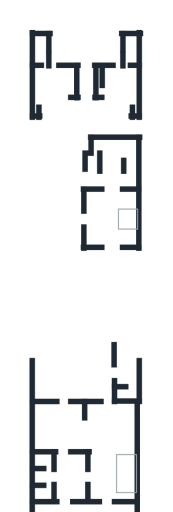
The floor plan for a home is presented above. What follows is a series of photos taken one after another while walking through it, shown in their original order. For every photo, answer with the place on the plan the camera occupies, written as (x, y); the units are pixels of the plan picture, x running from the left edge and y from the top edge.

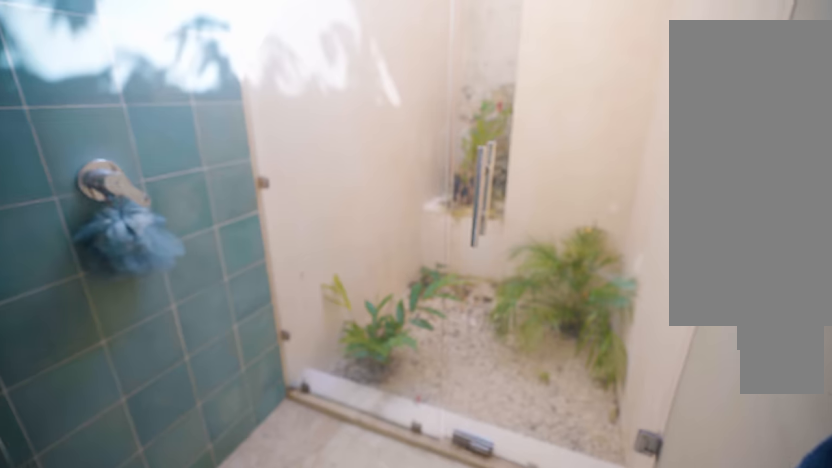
(44, 56)
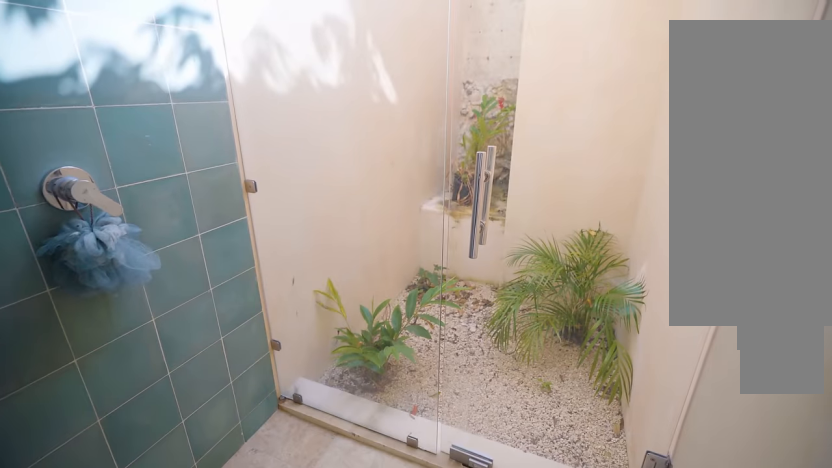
(44, 56)
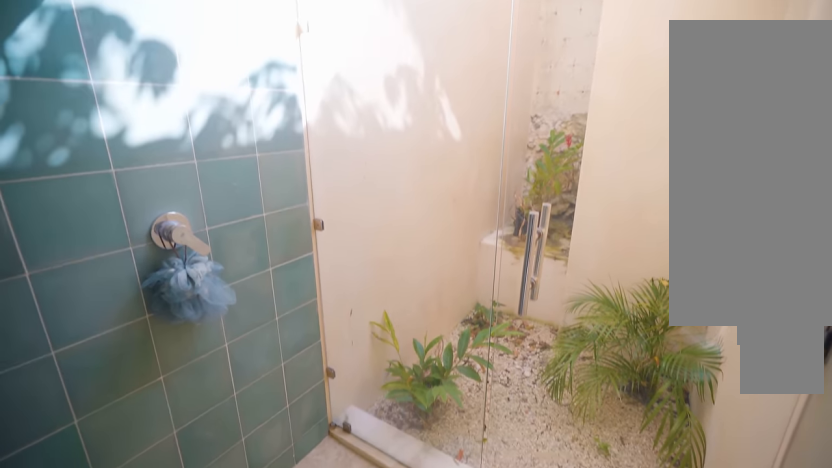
(41, 50)
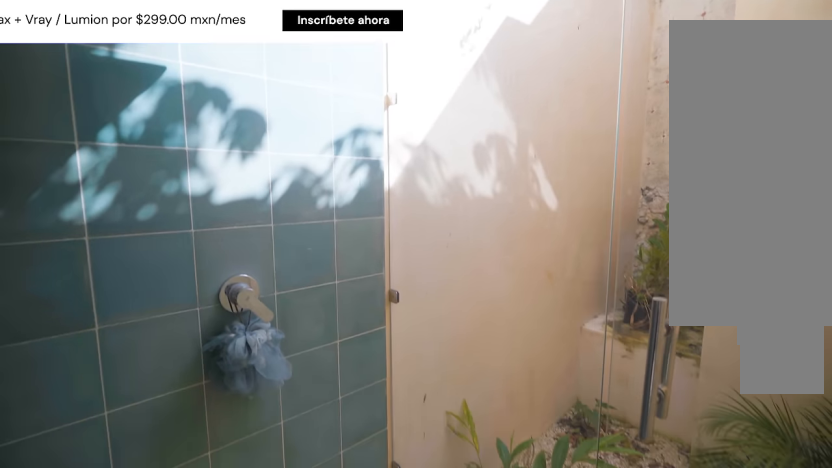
(41, 50)
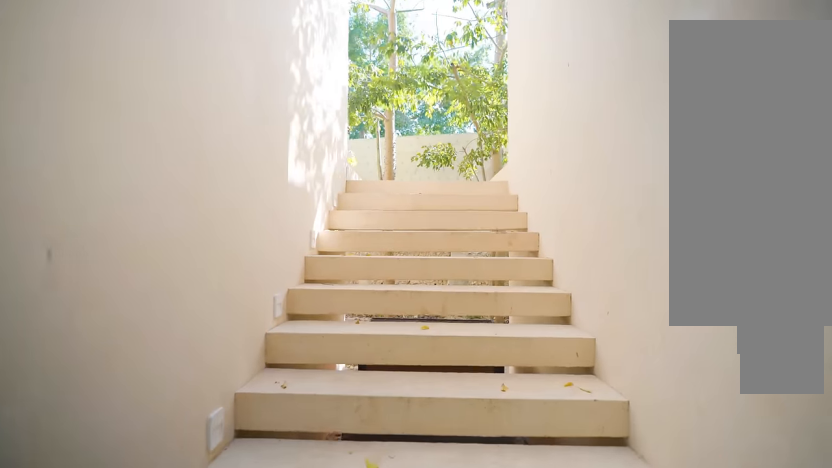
(108, 96)
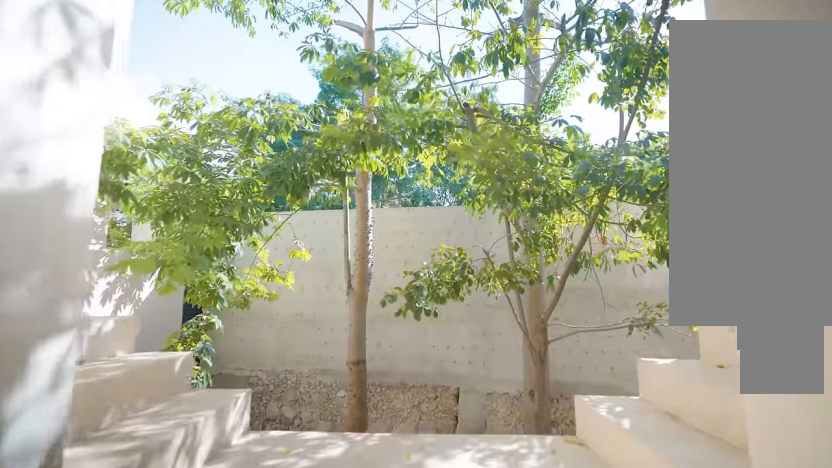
(84, 78)
